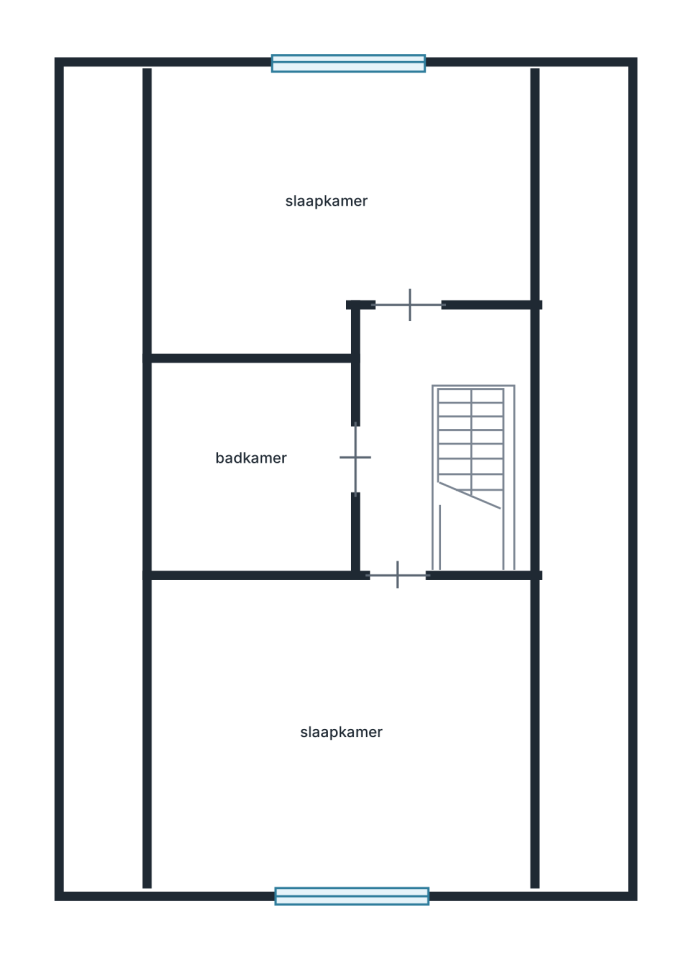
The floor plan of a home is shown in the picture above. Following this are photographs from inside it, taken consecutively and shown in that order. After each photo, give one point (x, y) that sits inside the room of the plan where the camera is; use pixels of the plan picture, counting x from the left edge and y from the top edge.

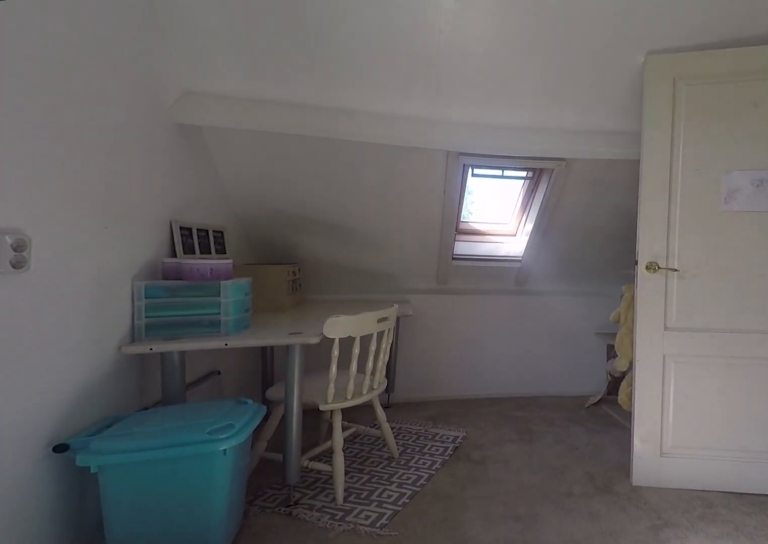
(332, 203)
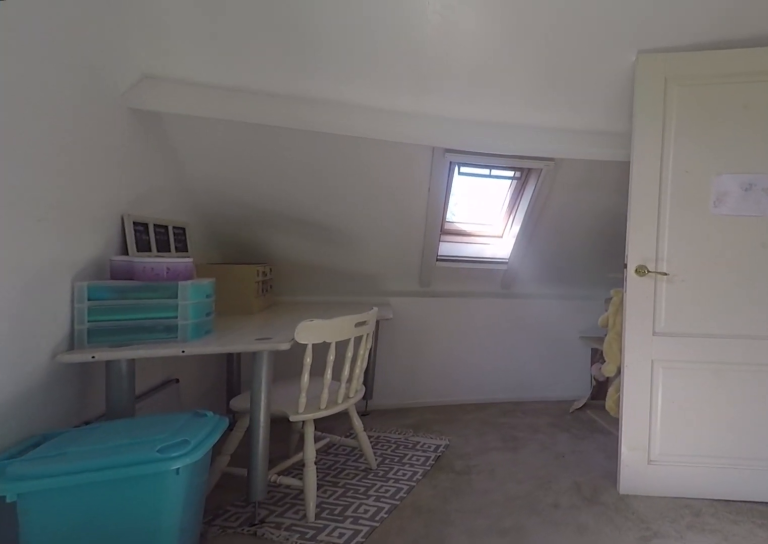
(332, 203)
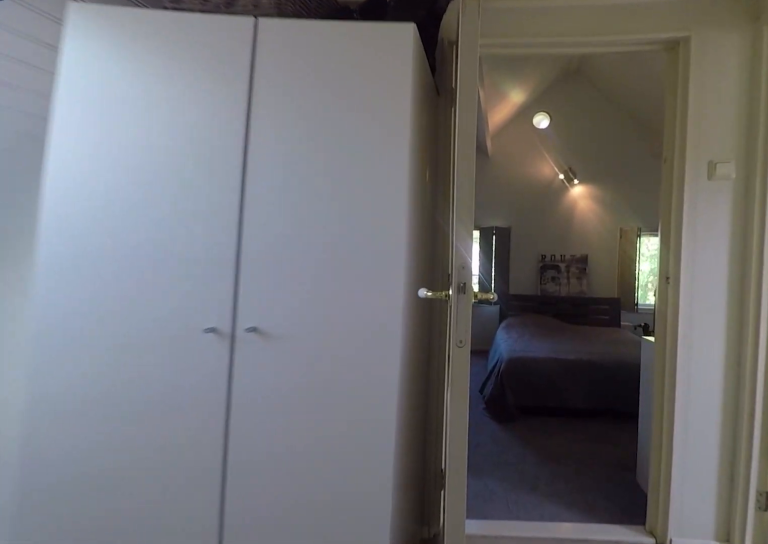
(434, 424)
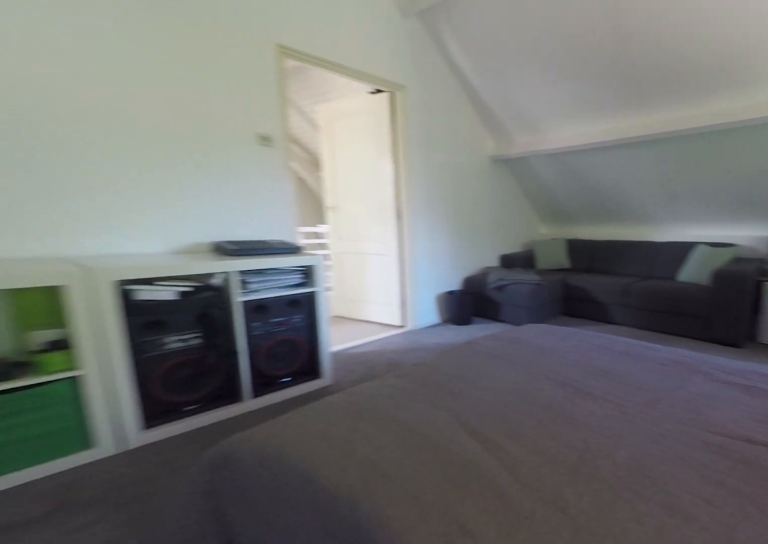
(395, 682)
